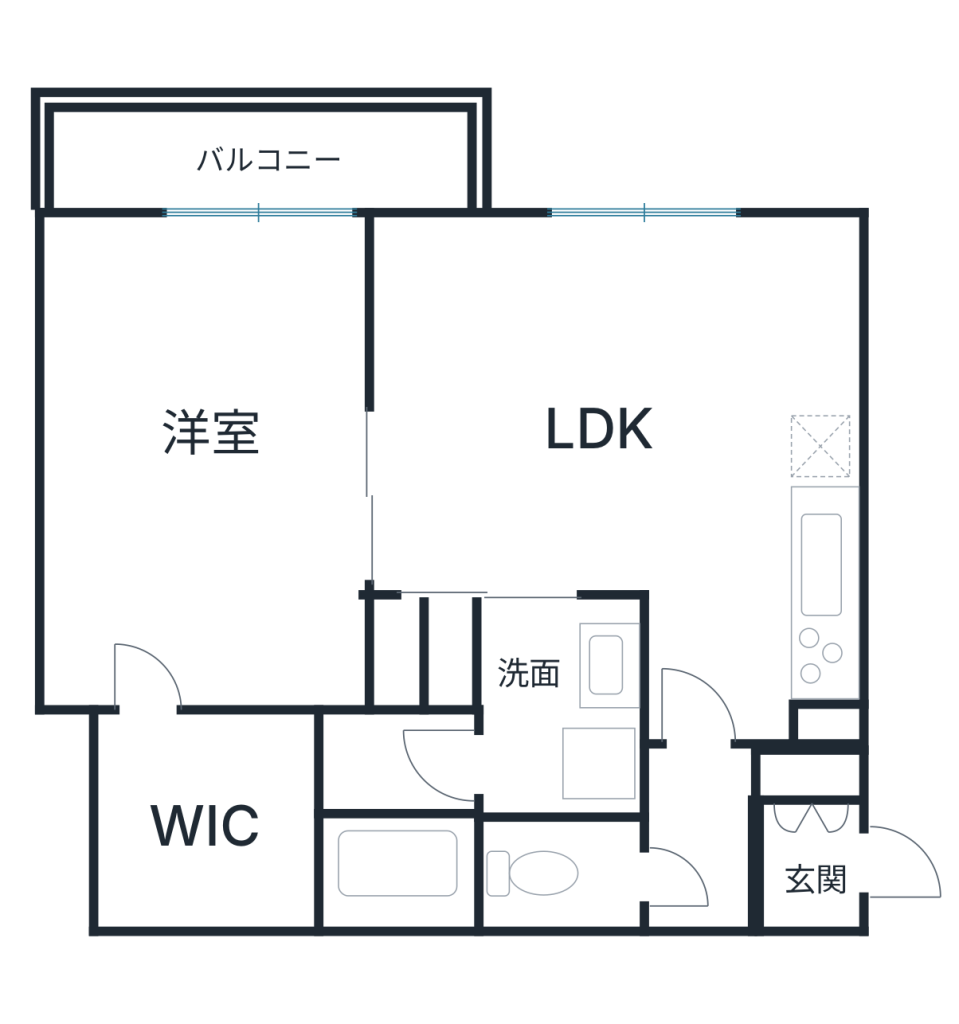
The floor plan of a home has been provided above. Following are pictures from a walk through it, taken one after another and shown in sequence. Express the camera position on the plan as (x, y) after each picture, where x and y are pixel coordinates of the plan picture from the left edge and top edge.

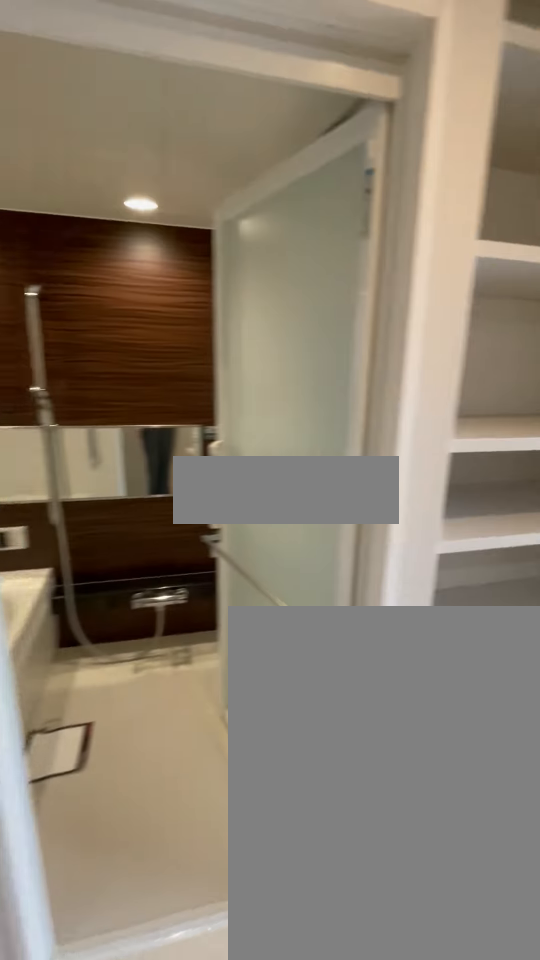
(556, 772)
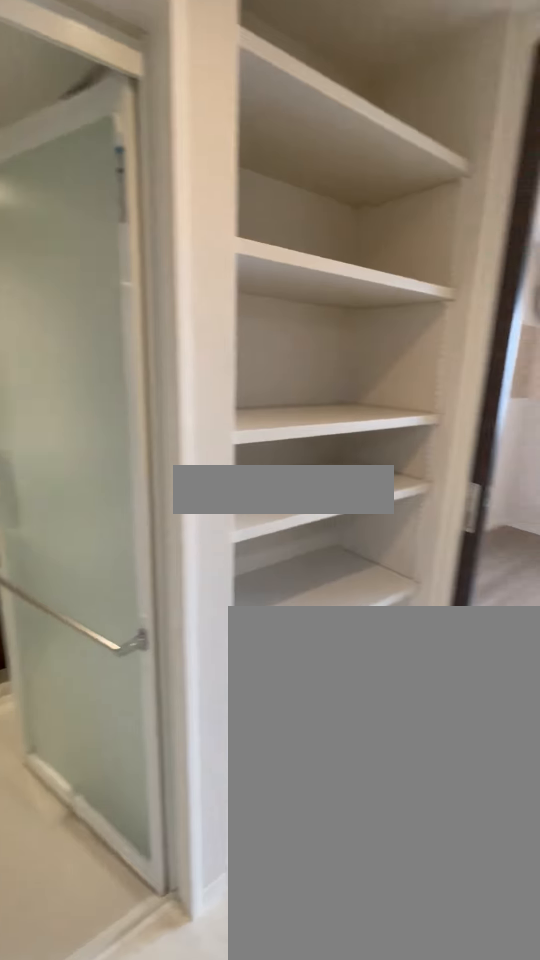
(556, 772)
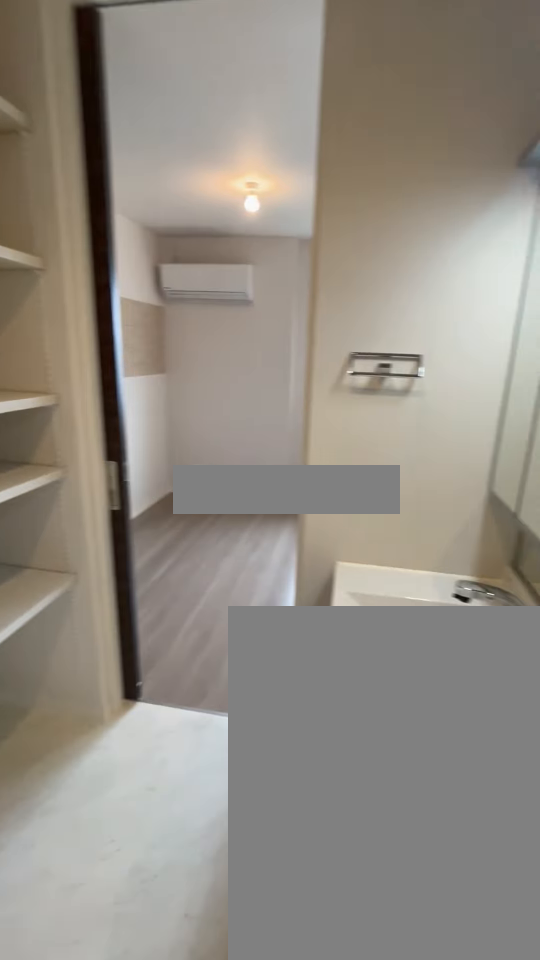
(556, 772)
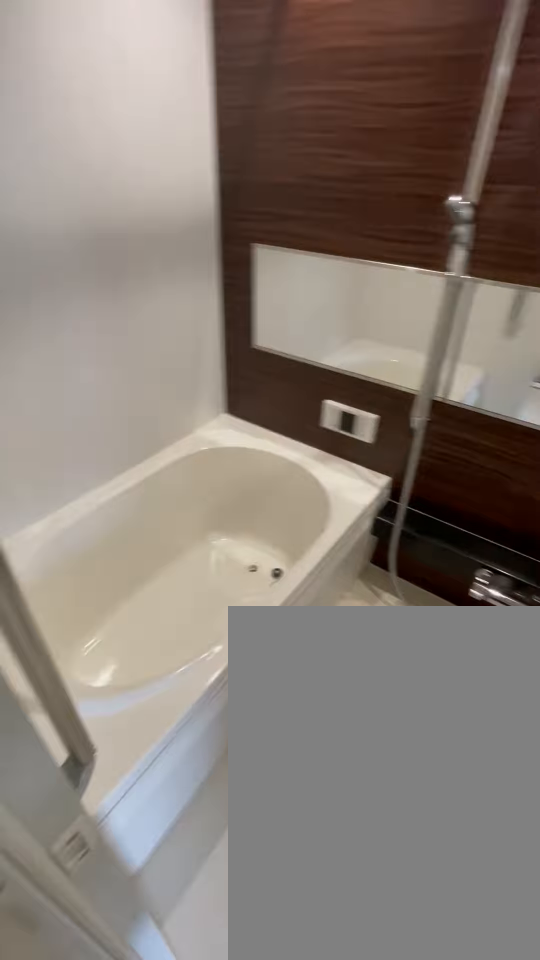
(448, 769)
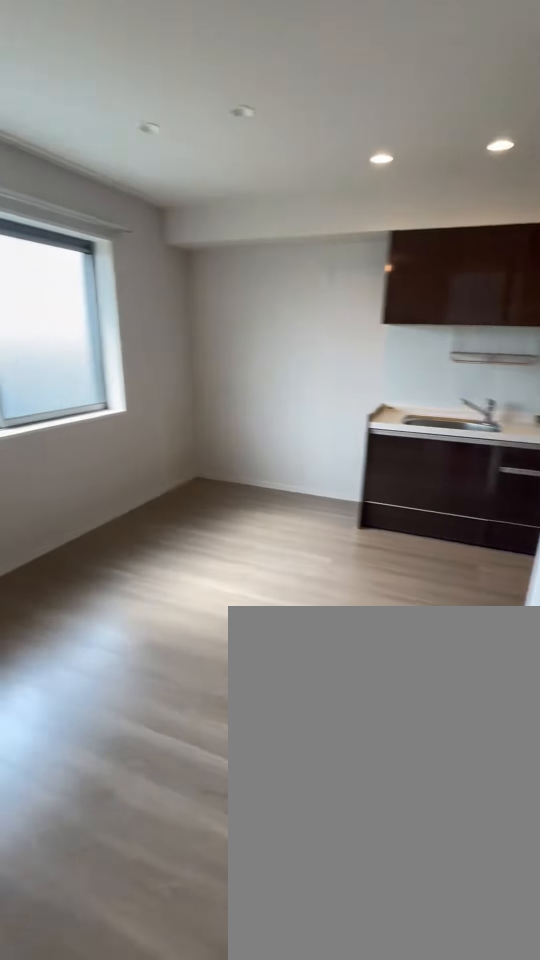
(453, 518)
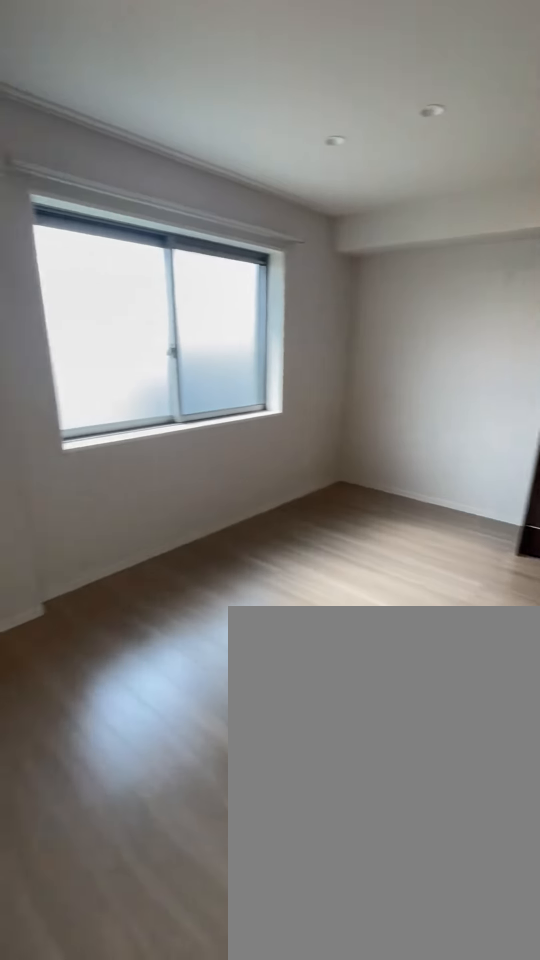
(453, 517)
